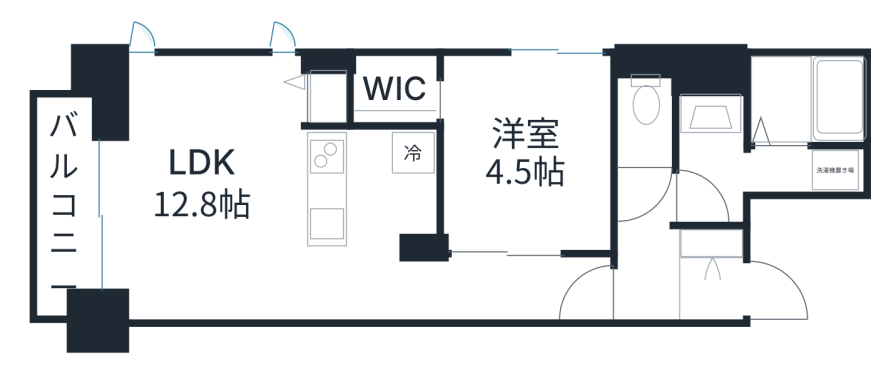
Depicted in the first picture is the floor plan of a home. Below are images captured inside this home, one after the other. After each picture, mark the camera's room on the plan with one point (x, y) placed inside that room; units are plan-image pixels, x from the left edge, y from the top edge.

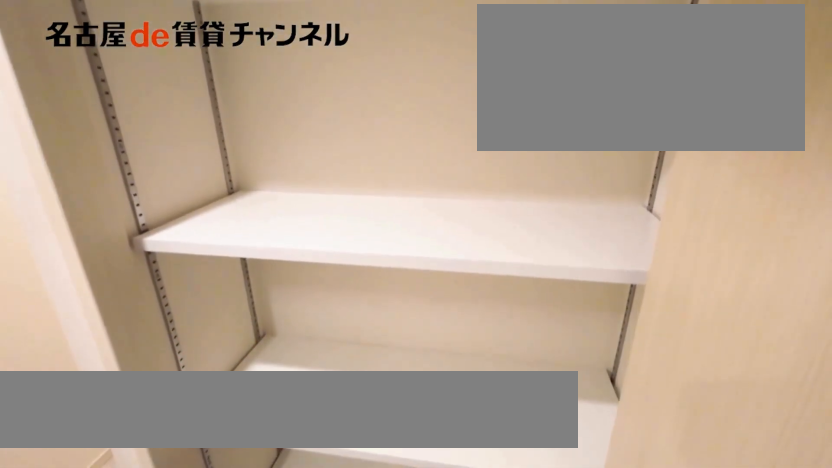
(713, 240)
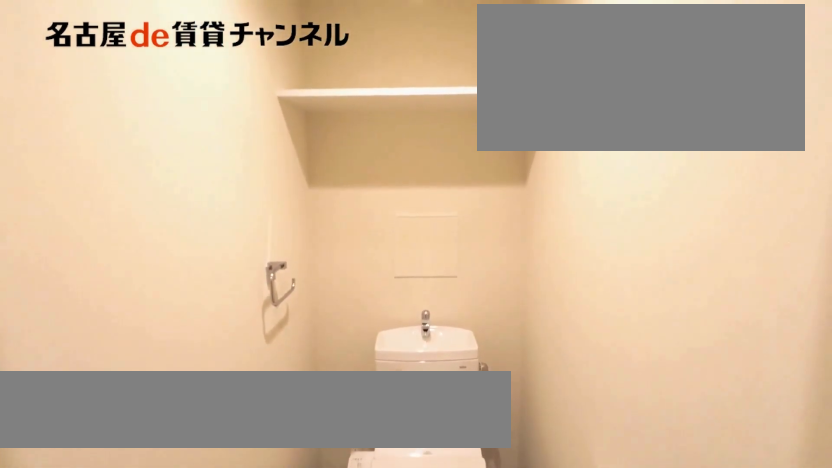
(647, 109)
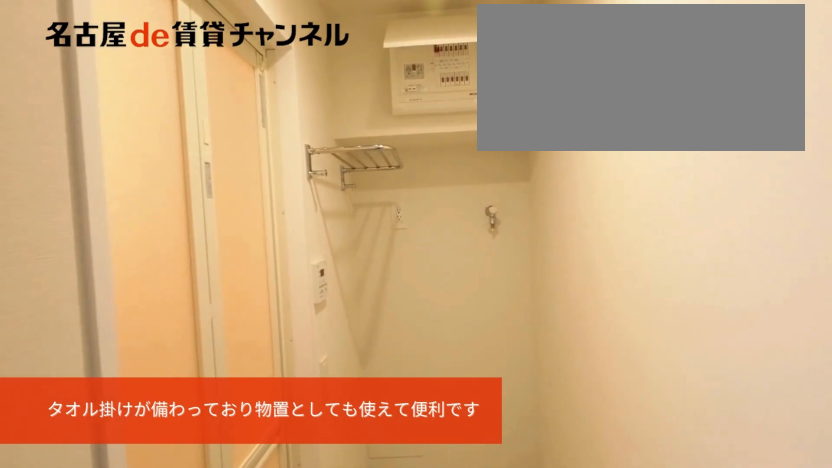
(764, 172)
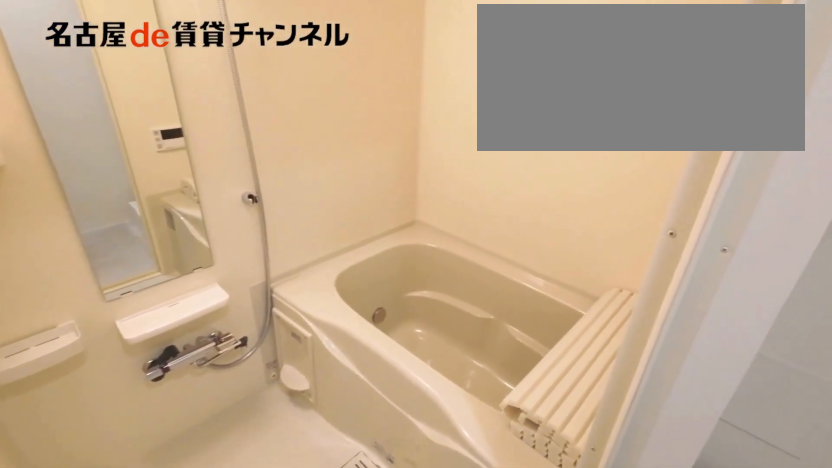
(762, 131)
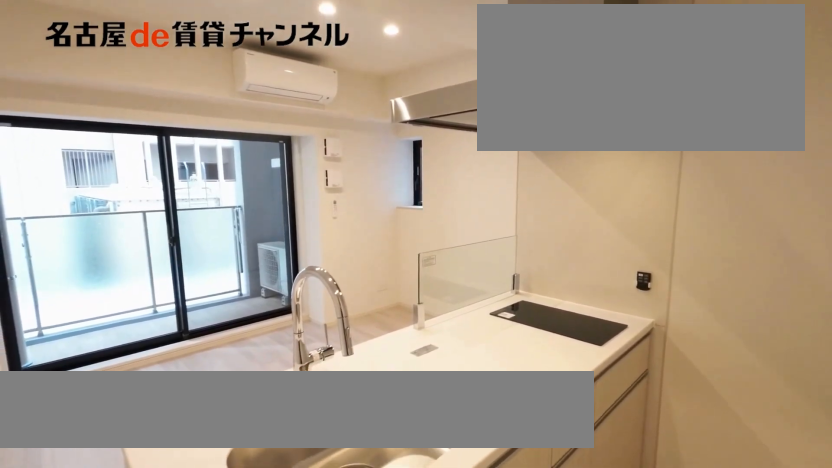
(374, 191)
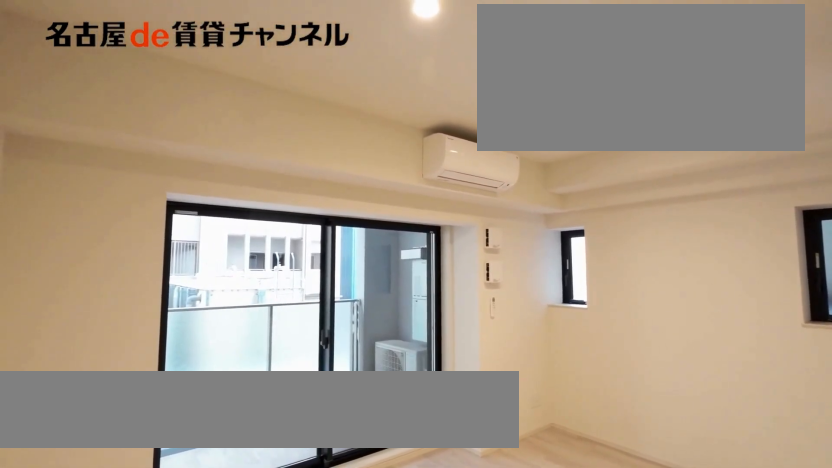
(201, 187)
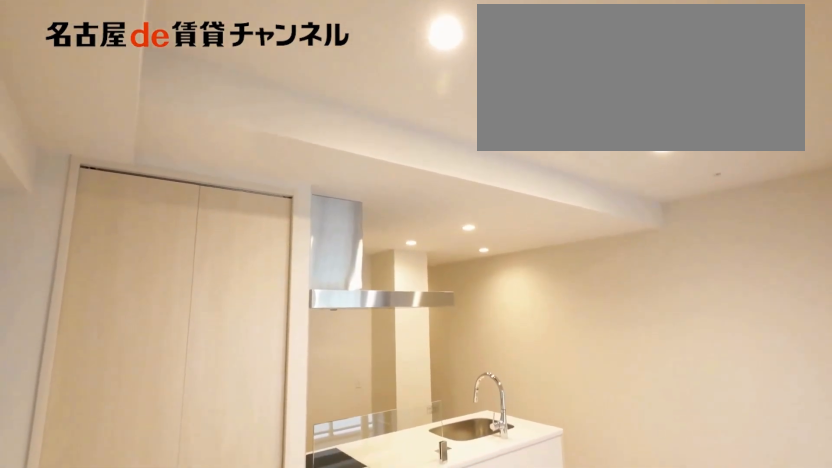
(201, 187)
